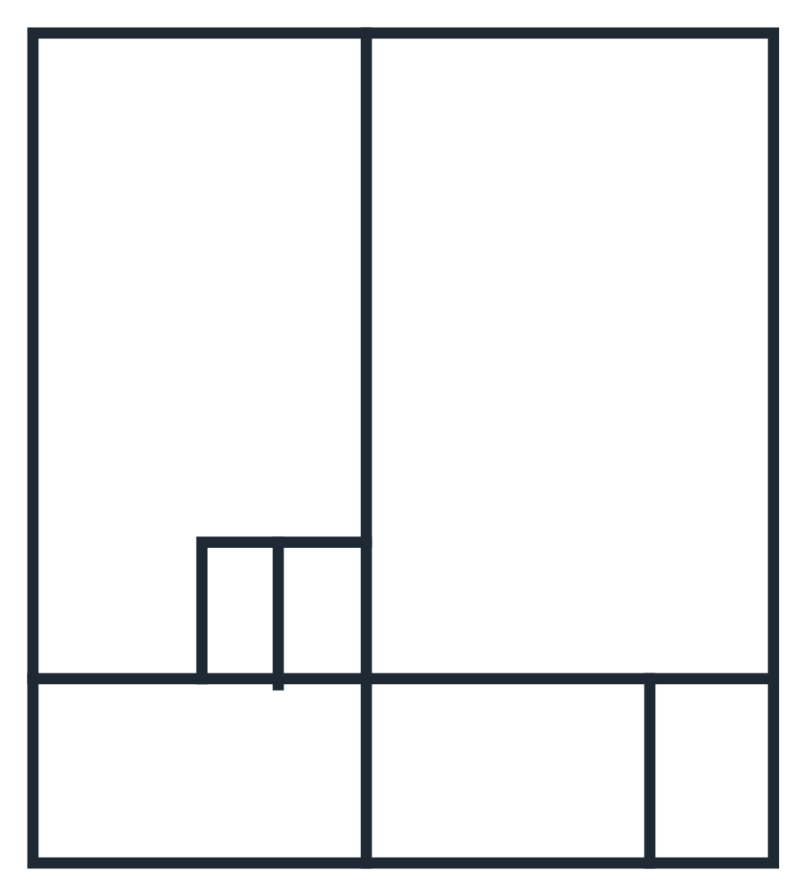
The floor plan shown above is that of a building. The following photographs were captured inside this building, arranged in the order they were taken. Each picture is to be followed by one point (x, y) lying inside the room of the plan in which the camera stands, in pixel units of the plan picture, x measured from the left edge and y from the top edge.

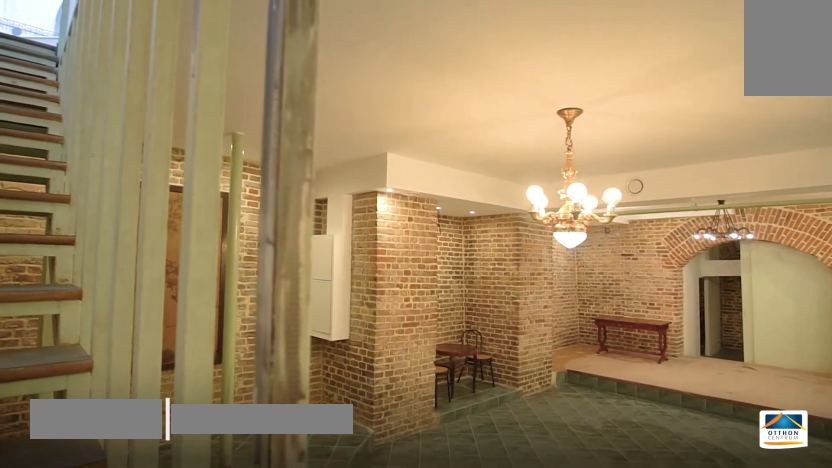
(586, 371)
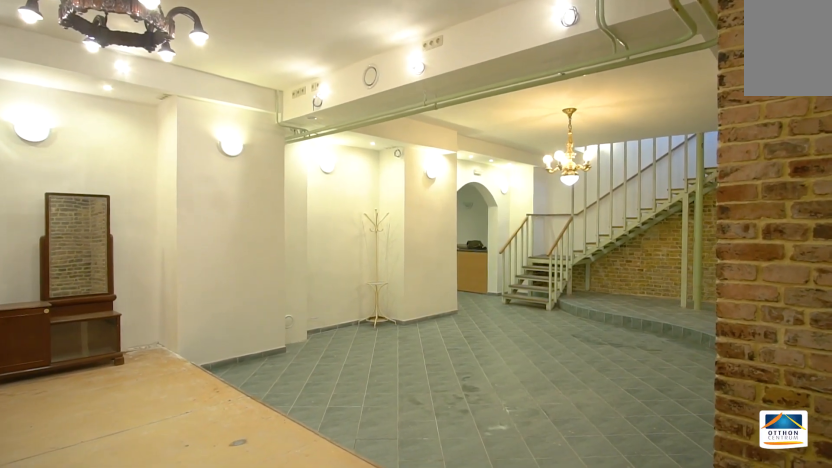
(585, 370)
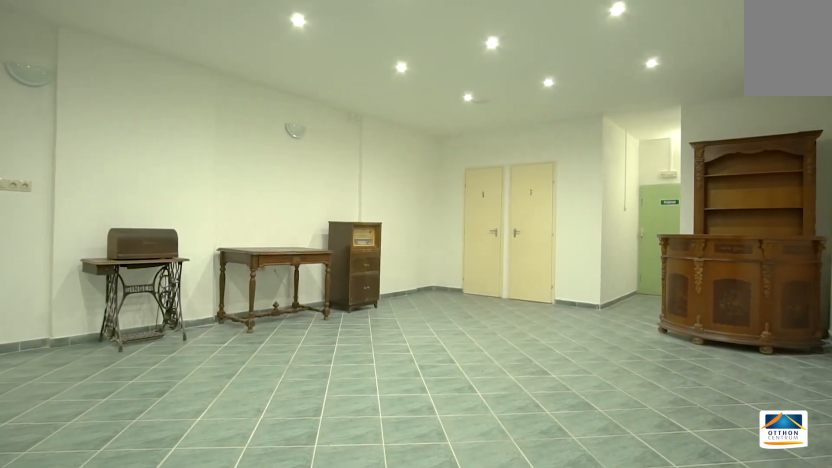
(199, 340)
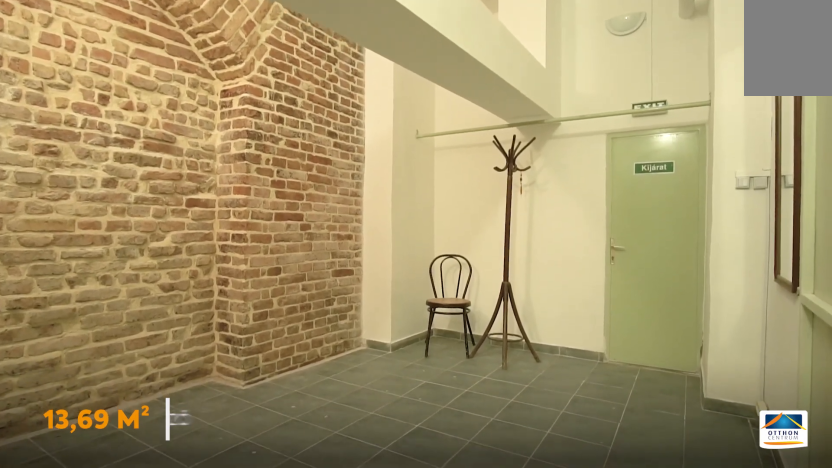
(494, 771)
